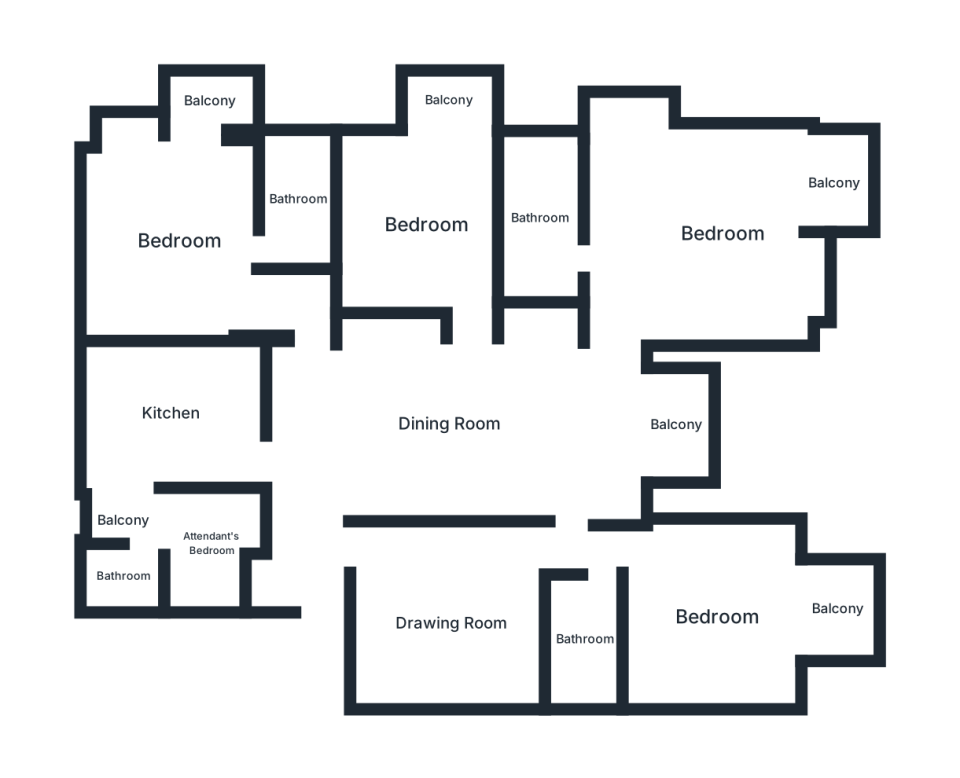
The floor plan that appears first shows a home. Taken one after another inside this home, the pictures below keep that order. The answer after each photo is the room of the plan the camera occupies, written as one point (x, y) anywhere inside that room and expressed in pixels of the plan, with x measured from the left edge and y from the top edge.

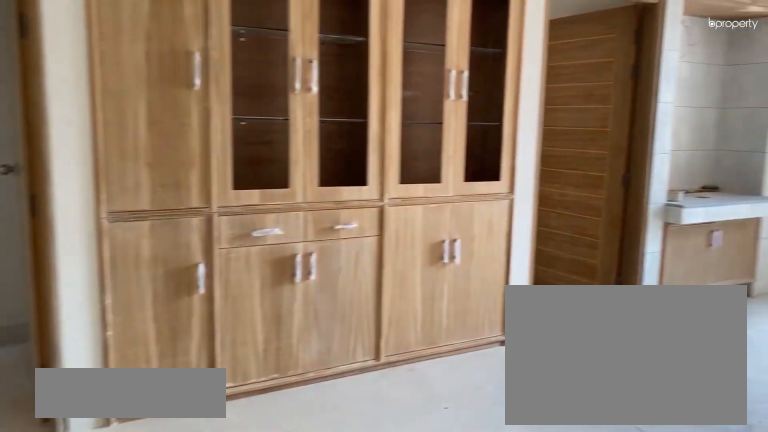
(448, 423)
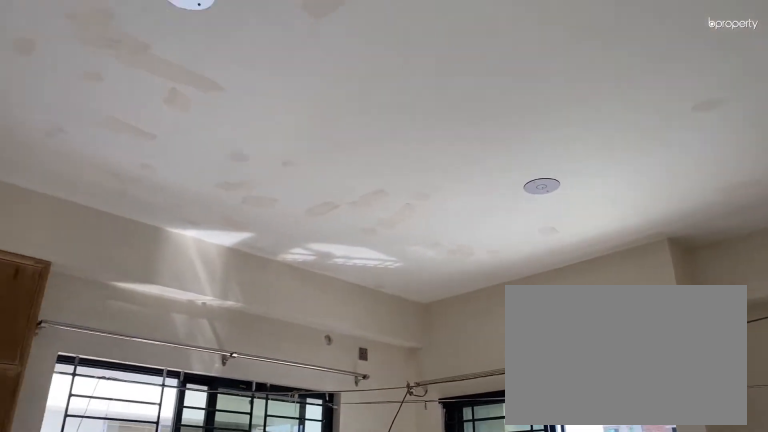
(720, 231)
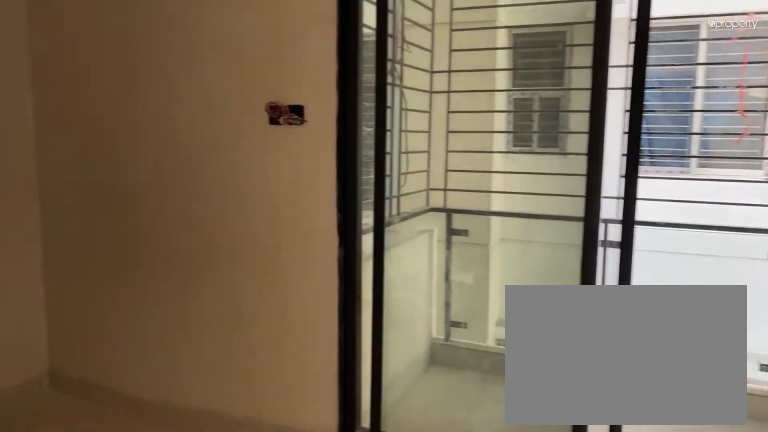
(425, 223)
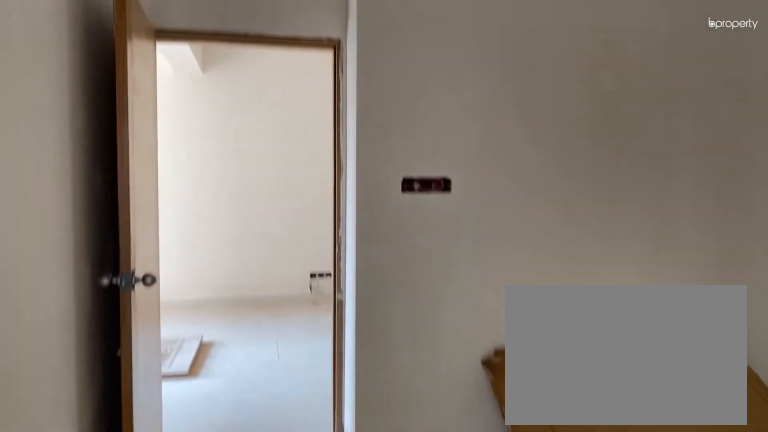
(425, 223)
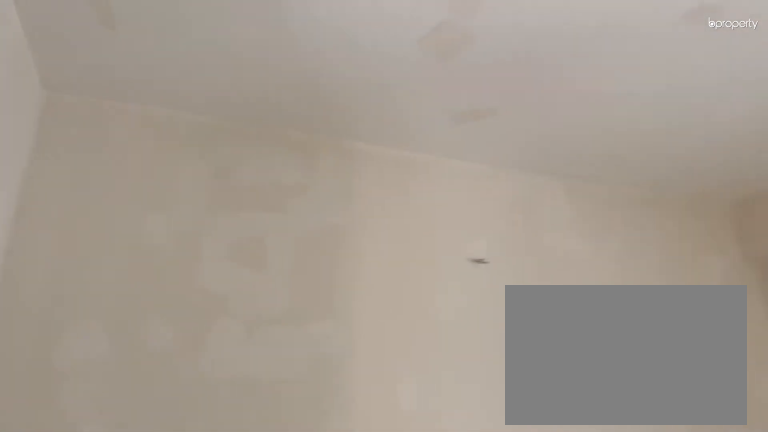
(425, 223)
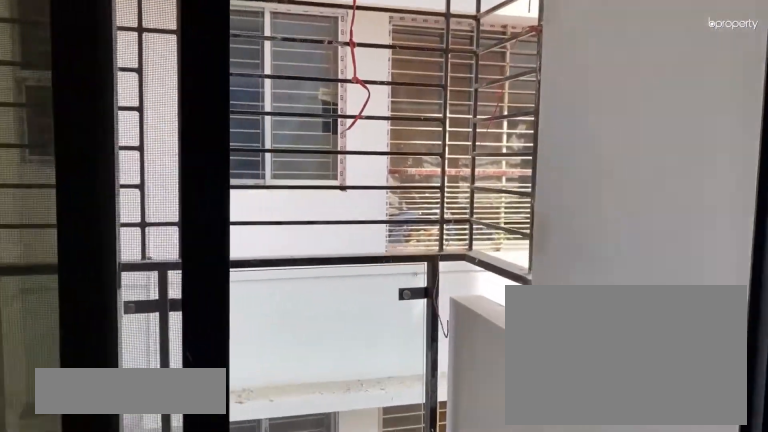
(449, 100)
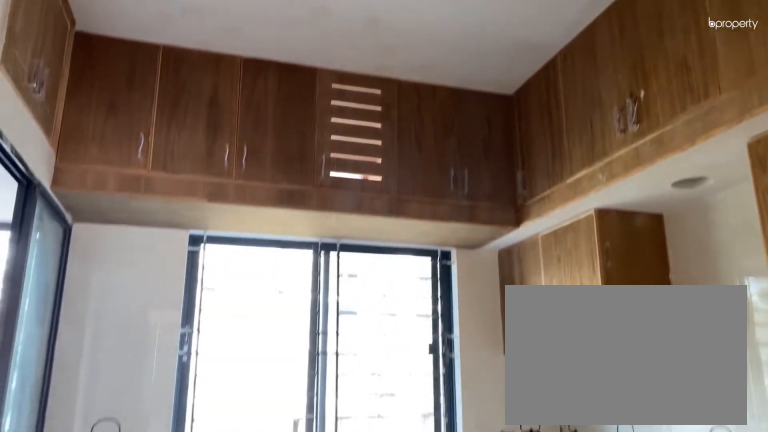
(170, 410)
